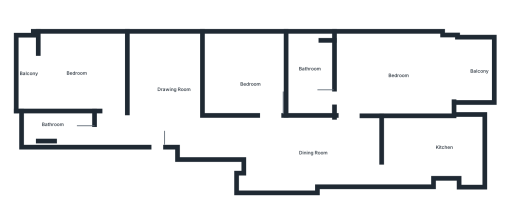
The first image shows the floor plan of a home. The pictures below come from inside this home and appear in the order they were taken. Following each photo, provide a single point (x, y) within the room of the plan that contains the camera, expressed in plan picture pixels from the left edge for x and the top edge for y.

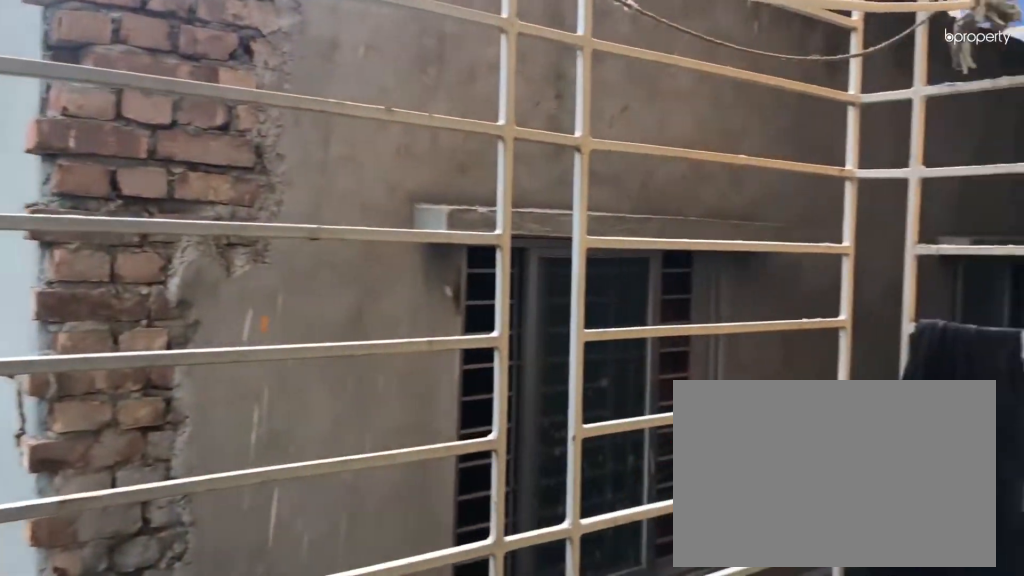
(26, 72)
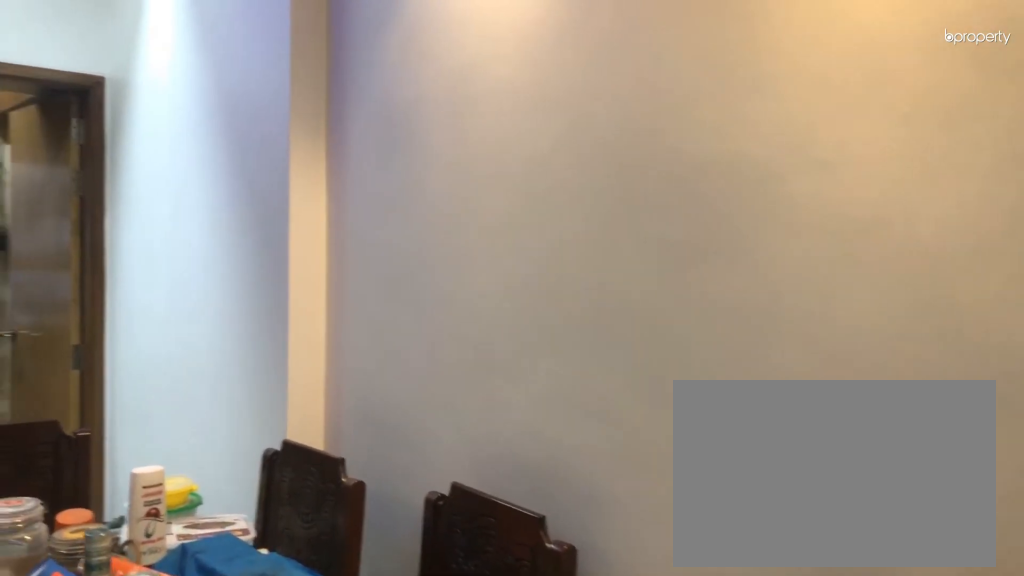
(293, 151)
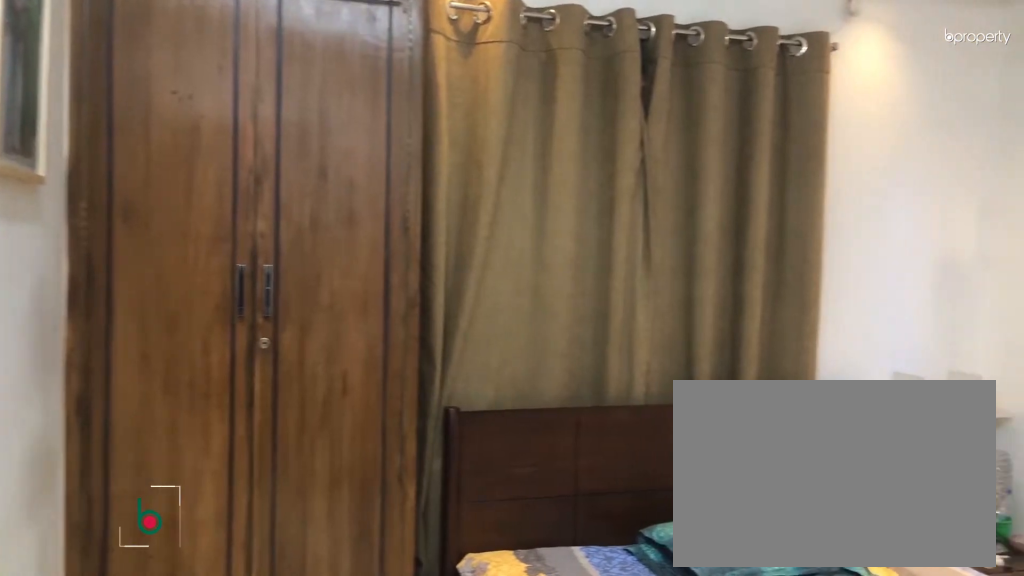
(406, 73)
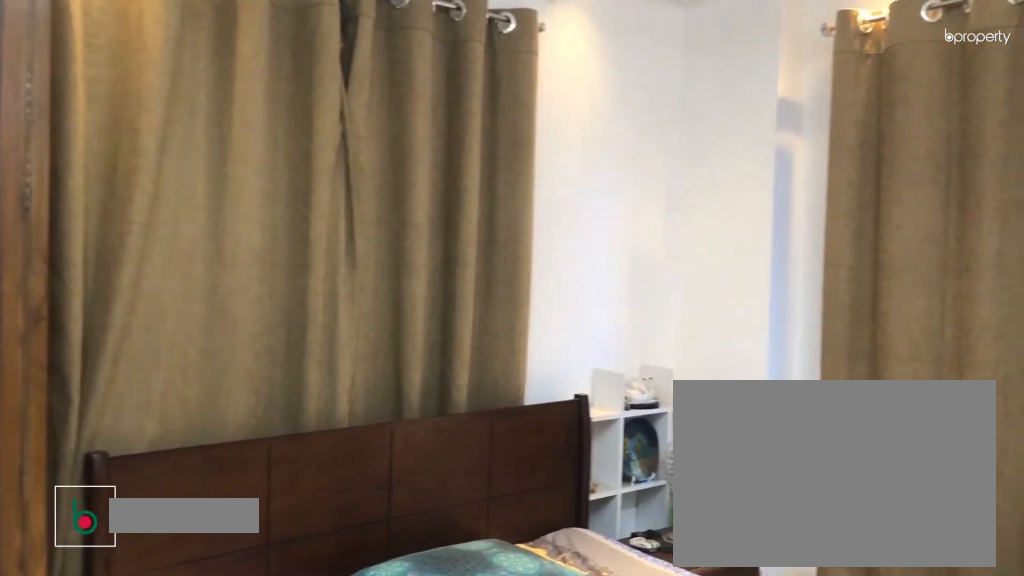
(406, 73)
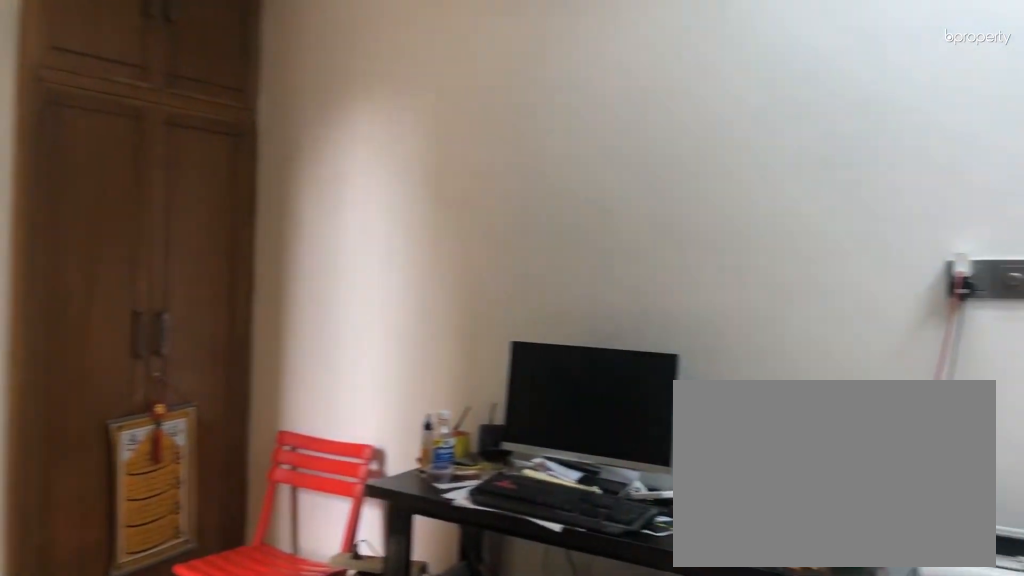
(402, 78)
